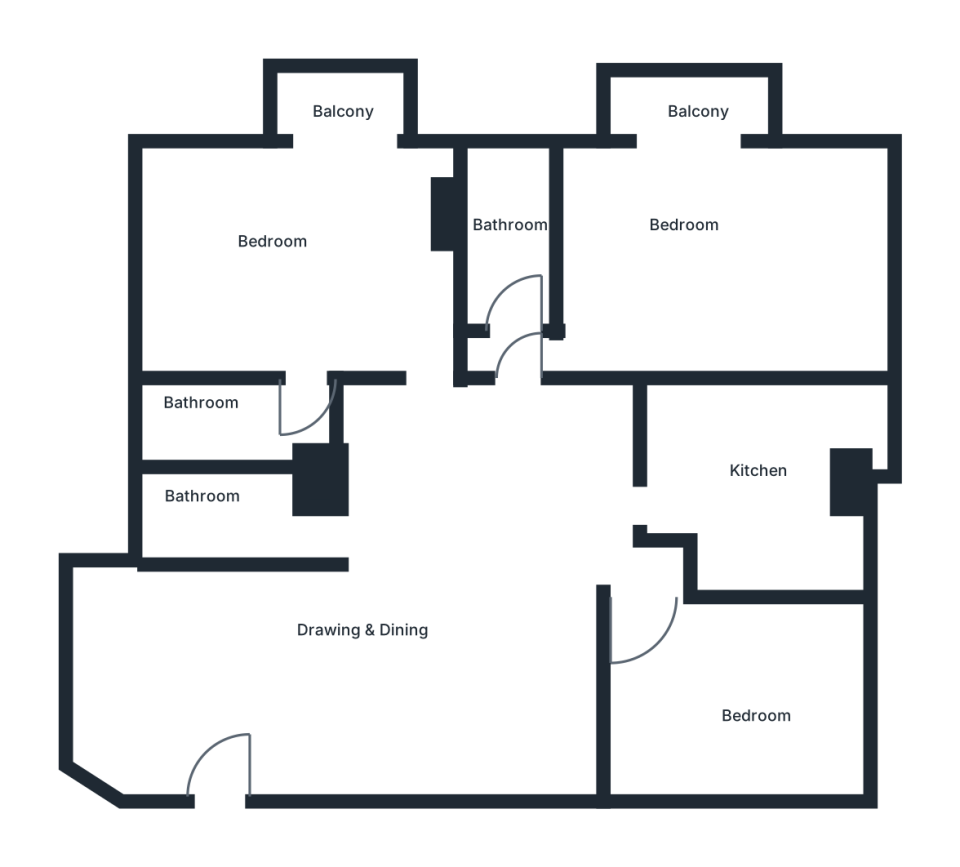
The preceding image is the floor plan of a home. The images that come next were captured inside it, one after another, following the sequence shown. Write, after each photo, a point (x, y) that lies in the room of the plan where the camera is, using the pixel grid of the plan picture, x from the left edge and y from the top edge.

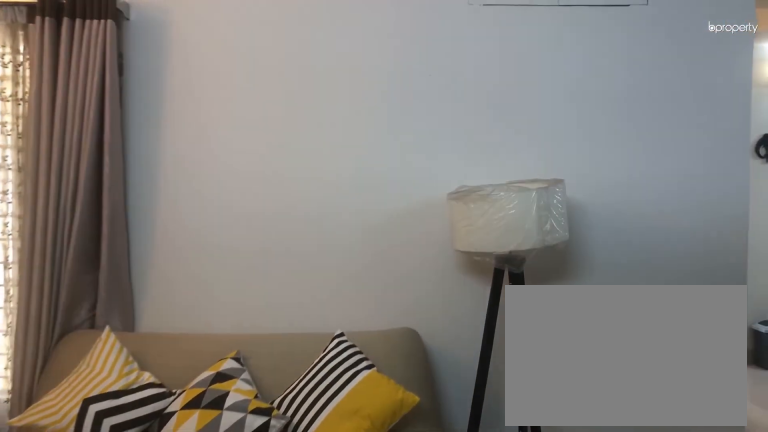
(217, 686)
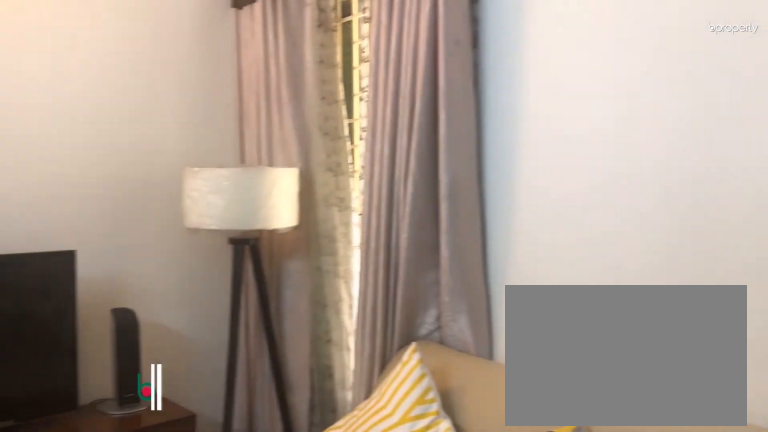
(217, 686)
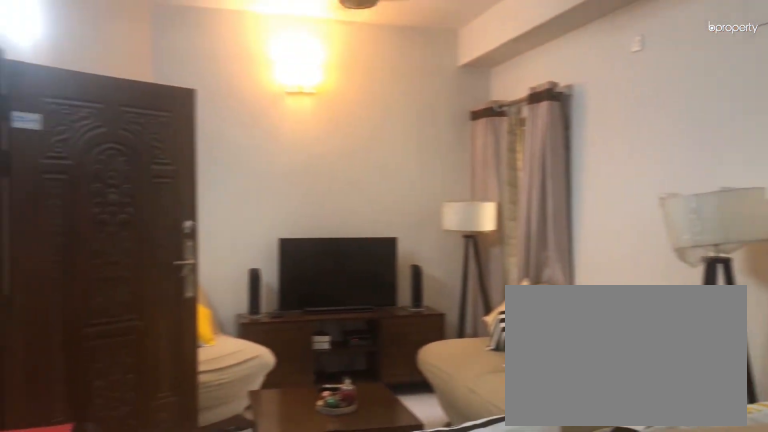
(456, 596)
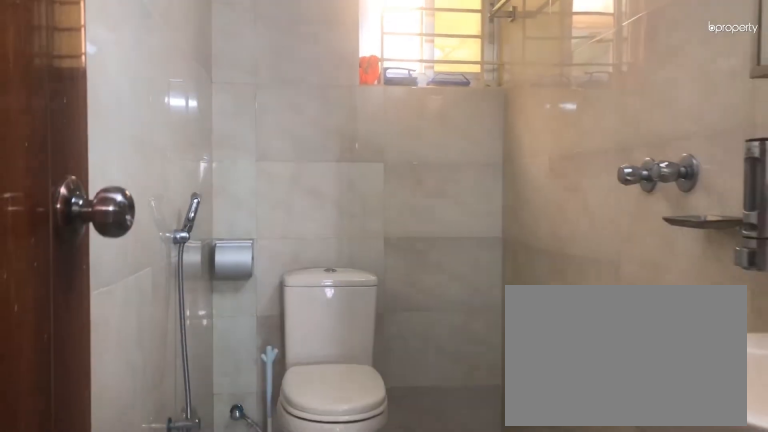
(218, 509)
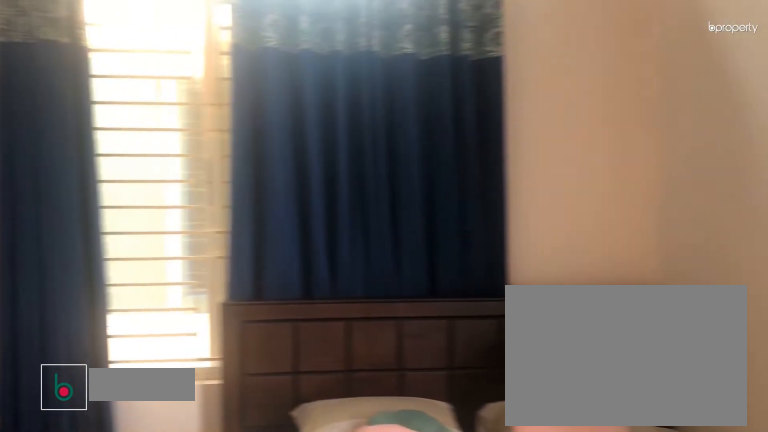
(309, 241)
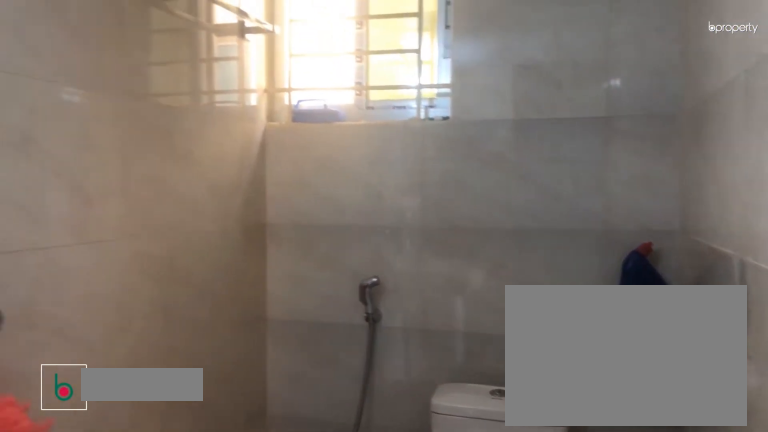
(230, 425)
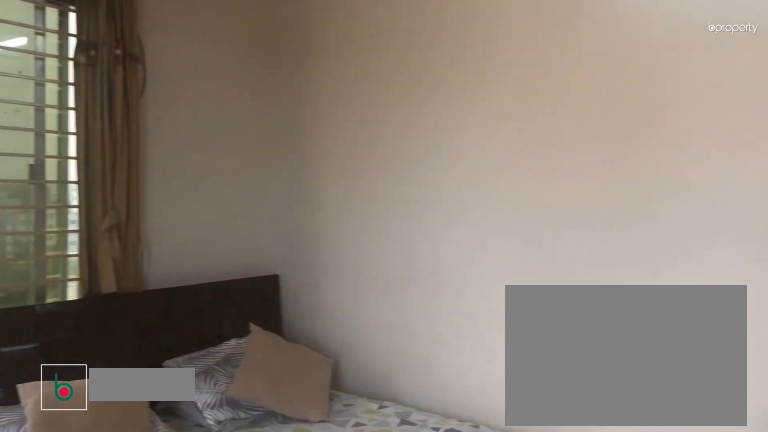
(712, 267)
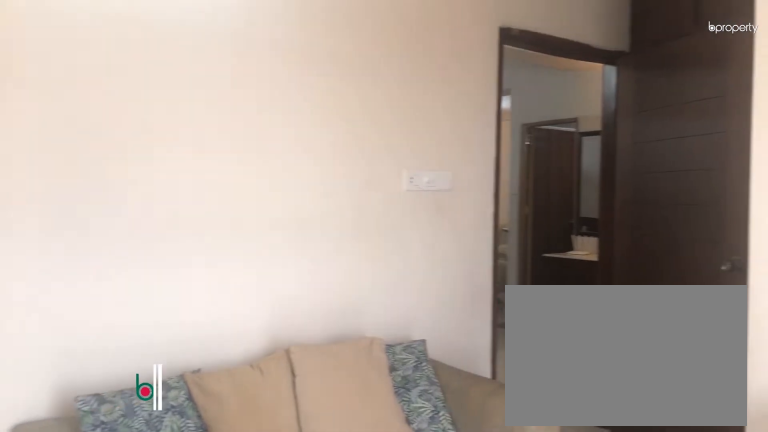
(712, 267)
